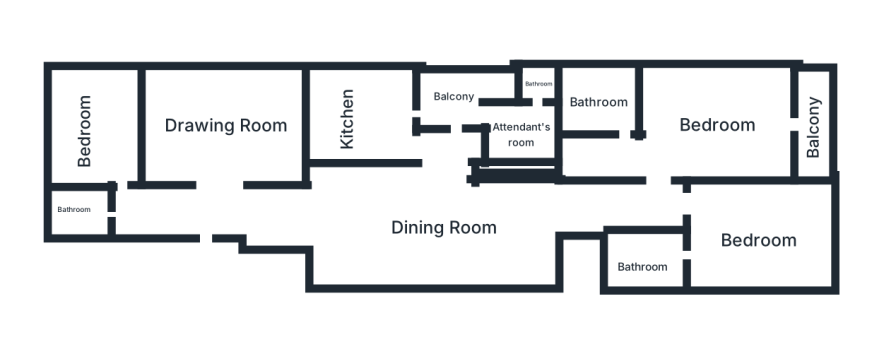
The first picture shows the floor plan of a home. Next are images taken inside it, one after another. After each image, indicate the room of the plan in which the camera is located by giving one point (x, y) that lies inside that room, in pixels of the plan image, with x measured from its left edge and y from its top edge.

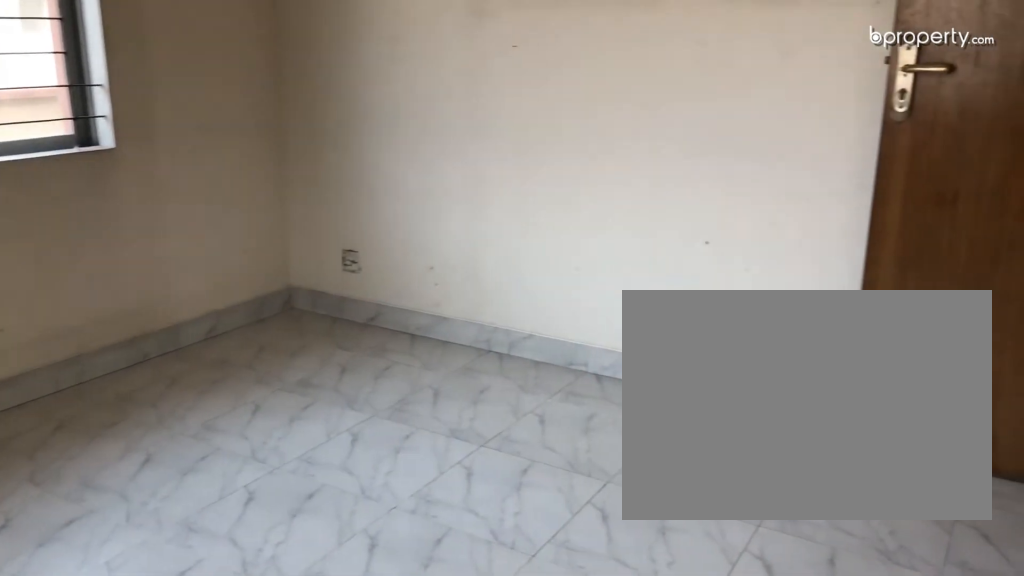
(83, 124)
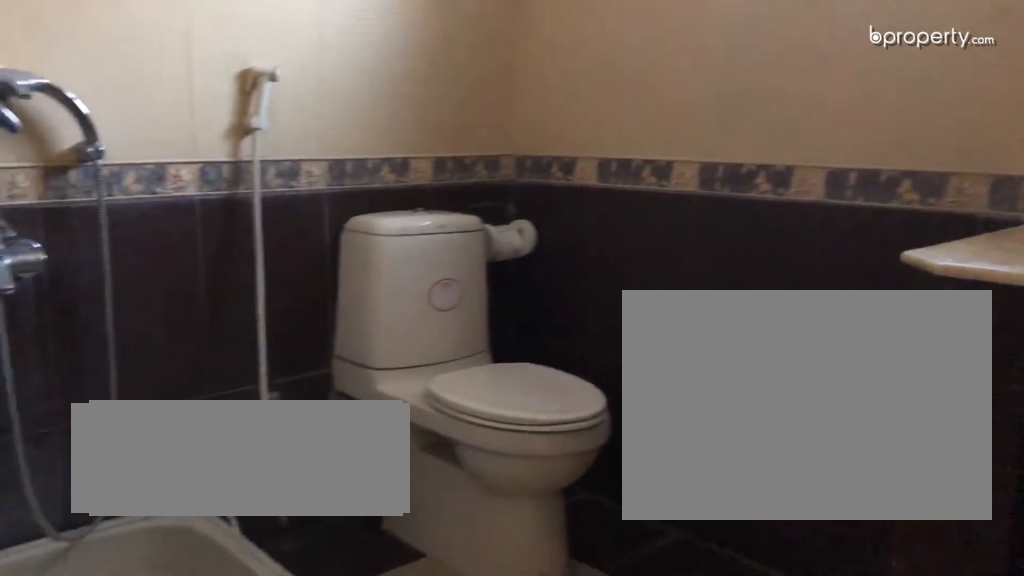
(604, 107)
